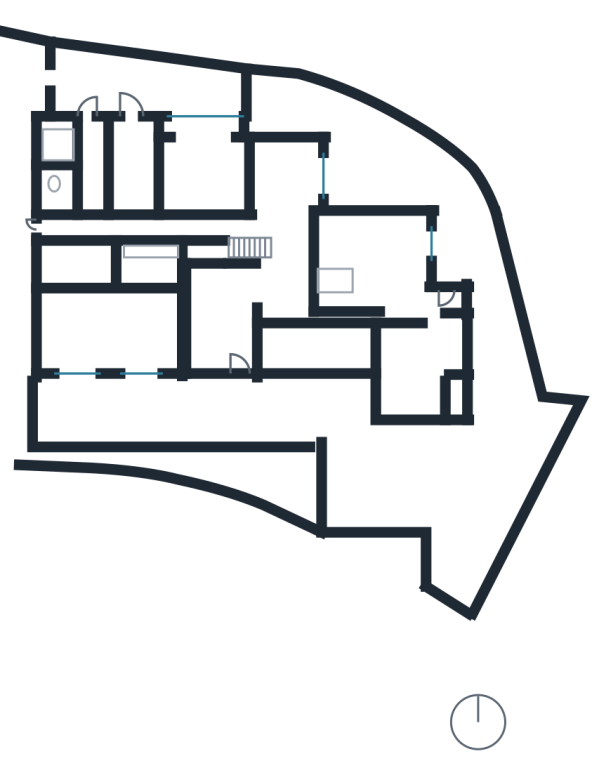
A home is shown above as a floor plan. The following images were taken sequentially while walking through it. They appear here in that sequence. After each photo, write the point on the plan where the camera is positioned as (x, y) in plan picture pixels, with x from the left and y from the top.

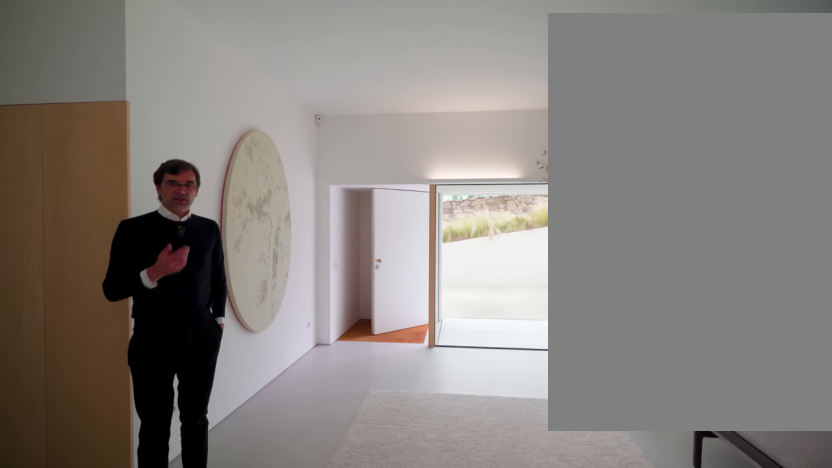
(208, 283)
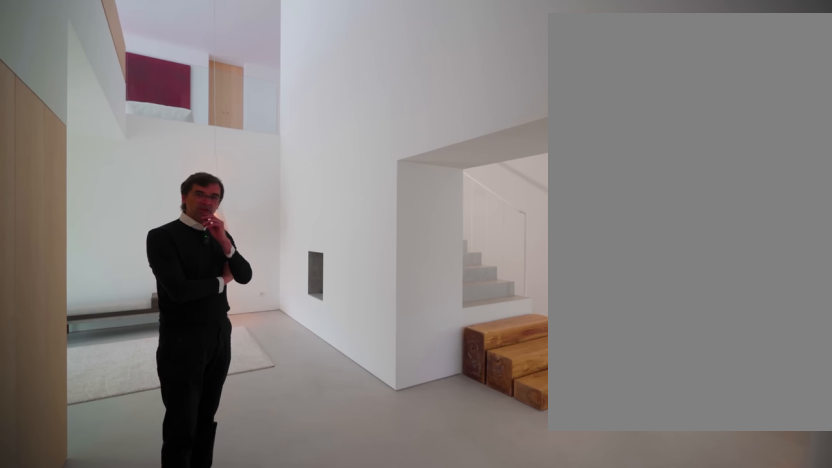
(299, 285)
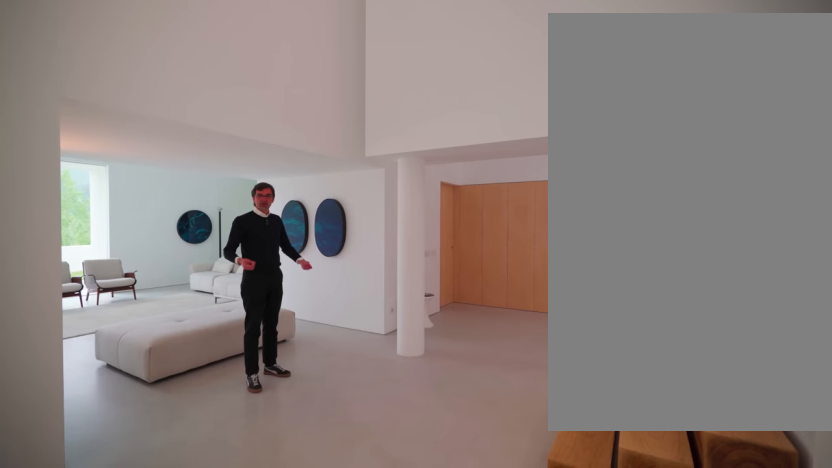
(281, 226)
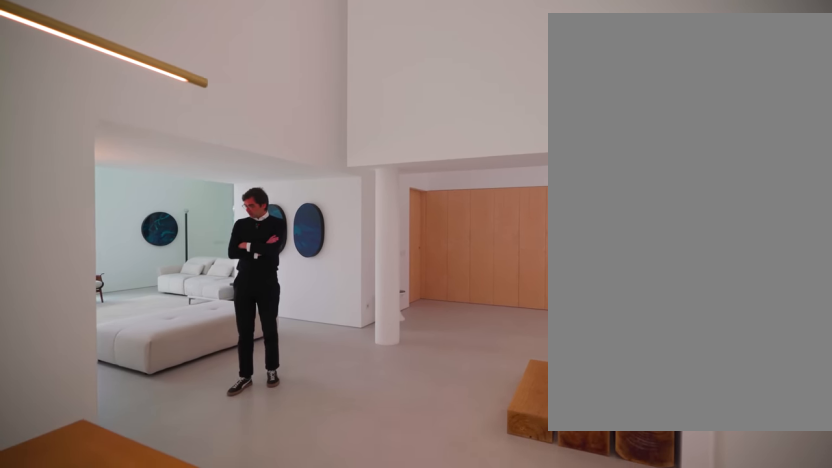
(269, 211)
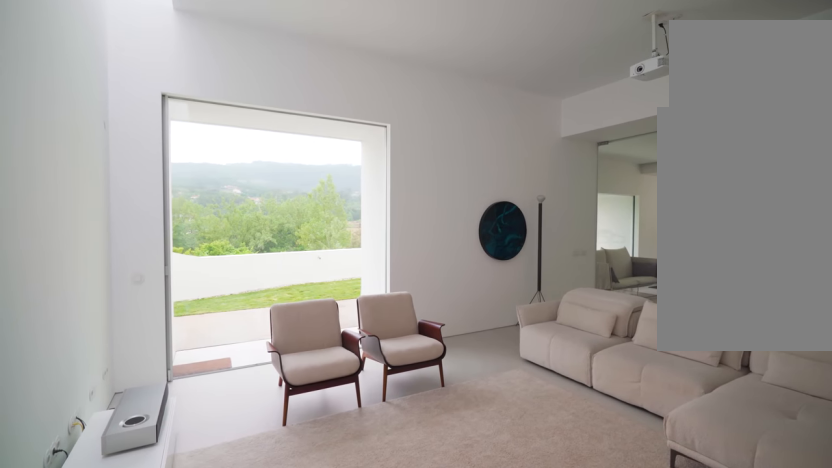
(369, 227)
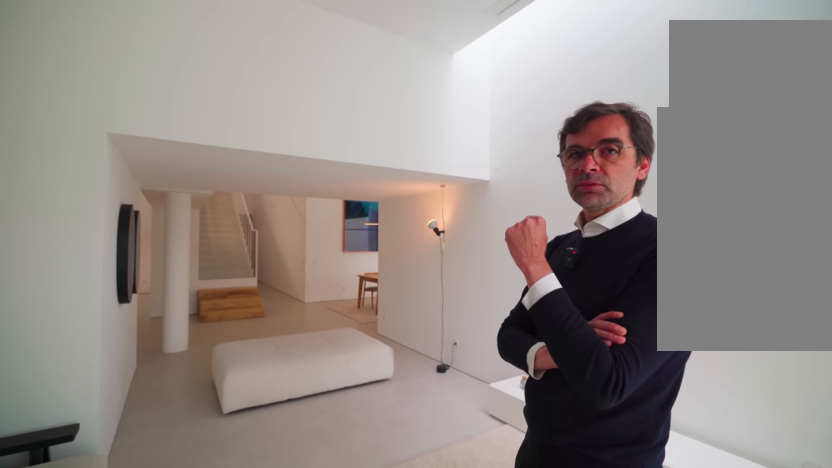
(415, 296)
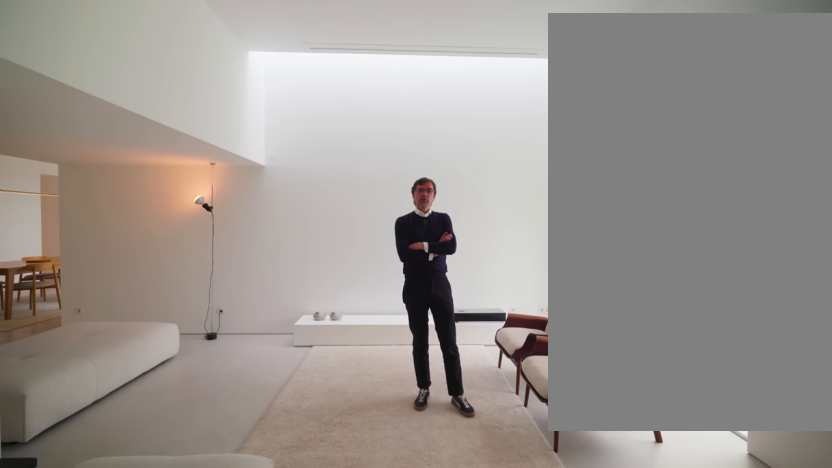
(395, 273)
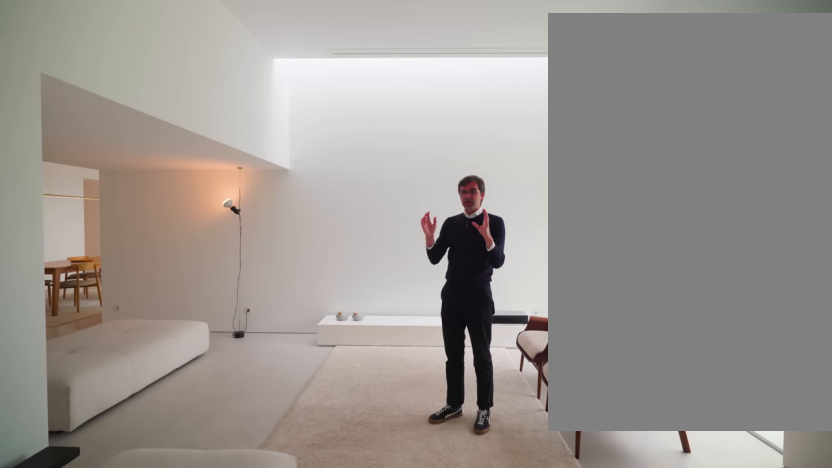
(396, 272)
